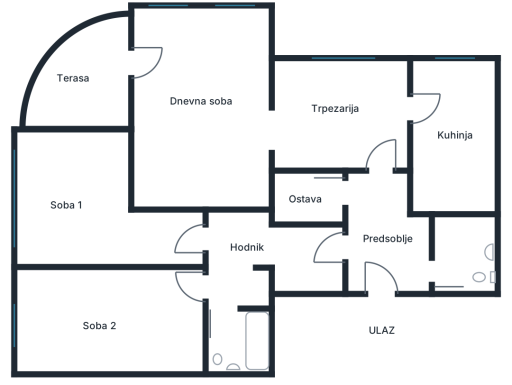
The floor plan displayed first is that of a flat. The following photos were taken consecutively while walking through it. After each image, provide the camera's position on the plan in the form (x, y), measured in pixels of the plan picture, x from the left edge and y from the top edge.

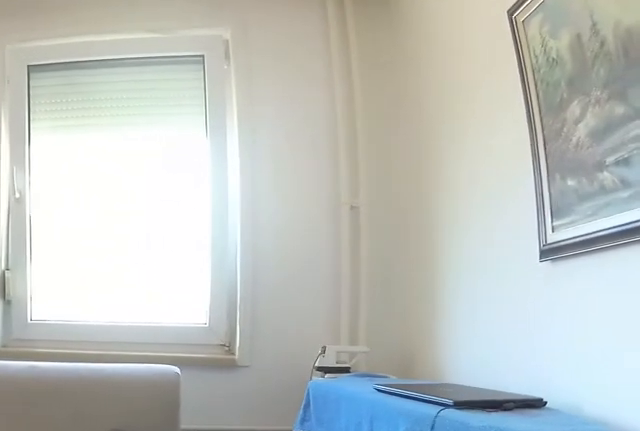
(254, 123)
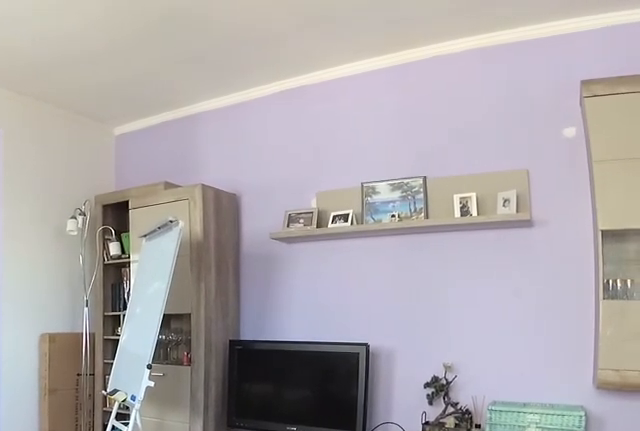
(151, 62)
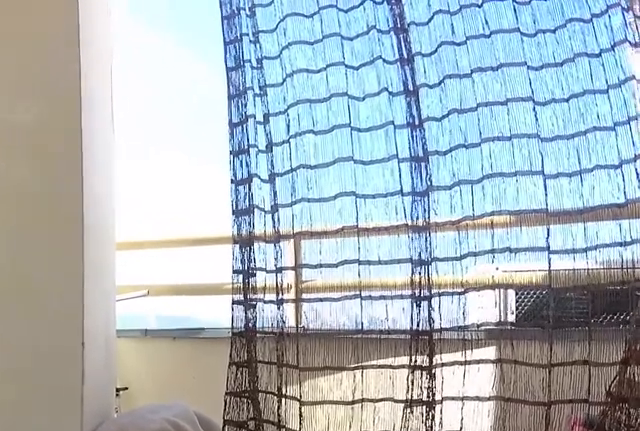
(142, 62)
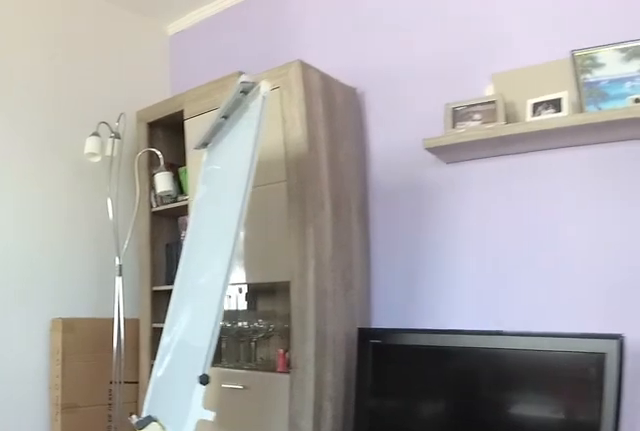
(176, 133)
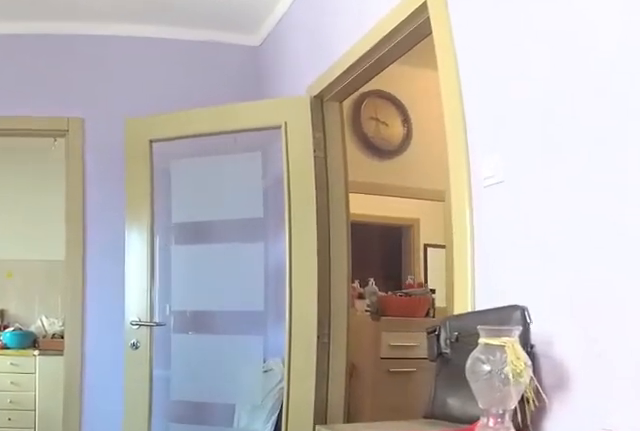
(312, 131)
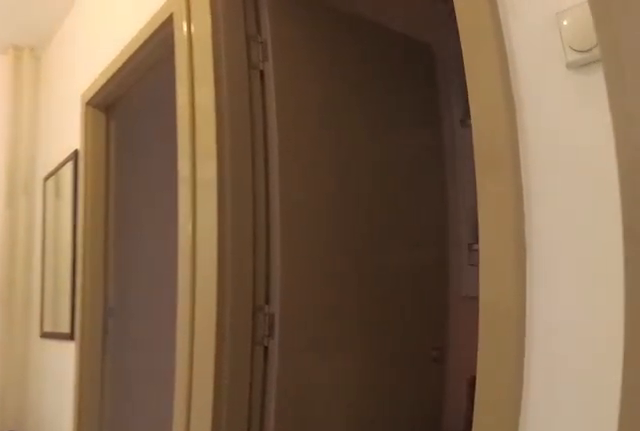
(375, 151)
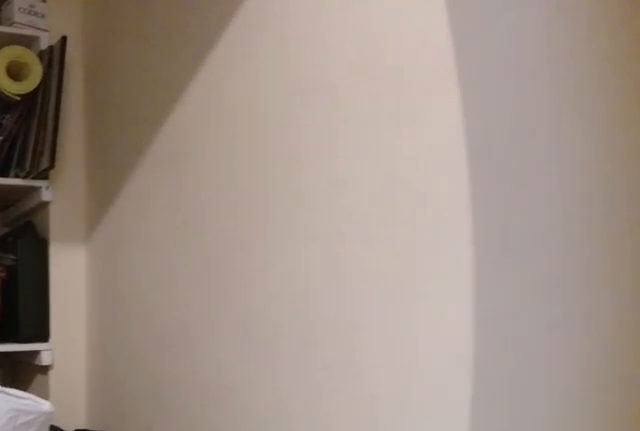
(360, 192)
